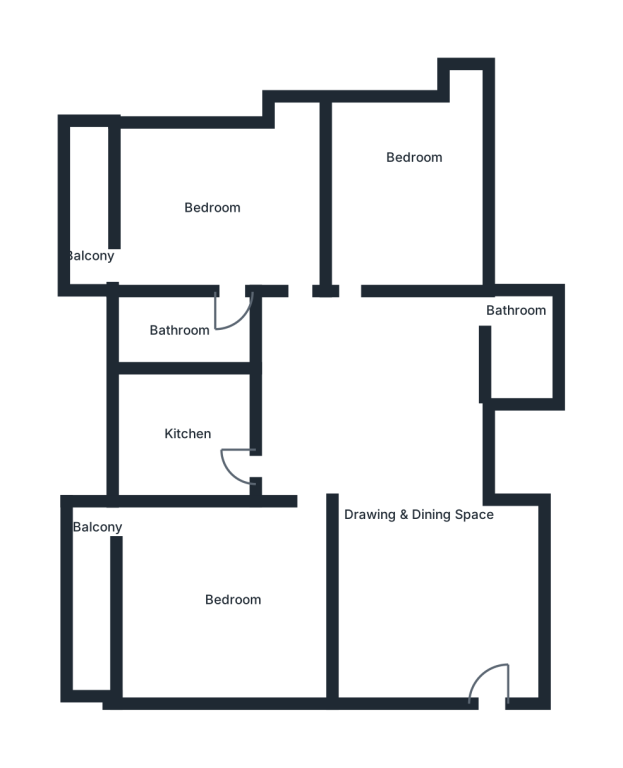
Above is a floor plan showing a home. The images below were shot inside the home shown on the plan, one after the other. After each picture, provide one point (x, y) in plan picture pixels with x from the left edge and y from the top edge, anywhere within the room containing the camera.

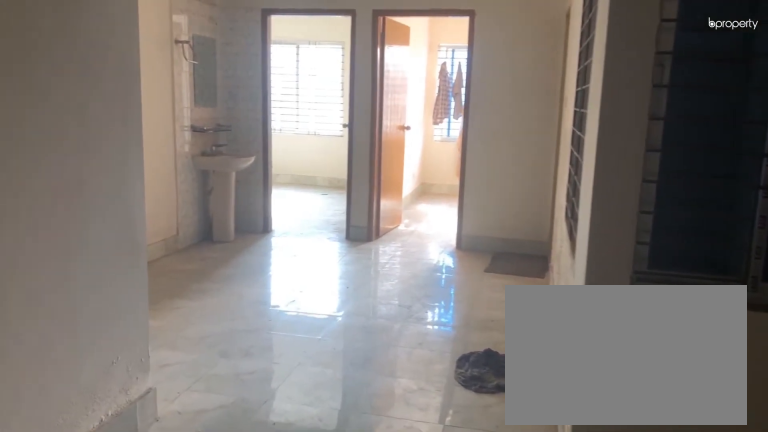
(413, 509)
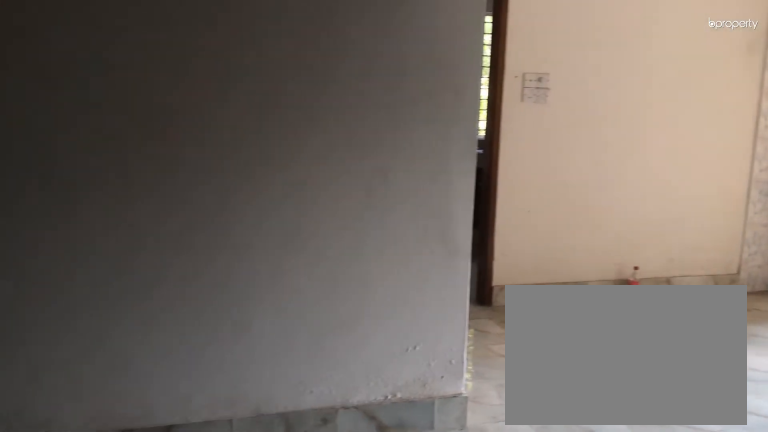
(413, 509)
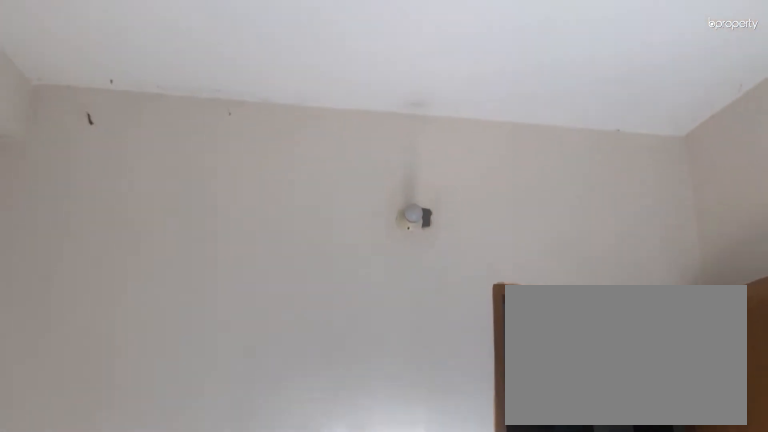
(398, 197)
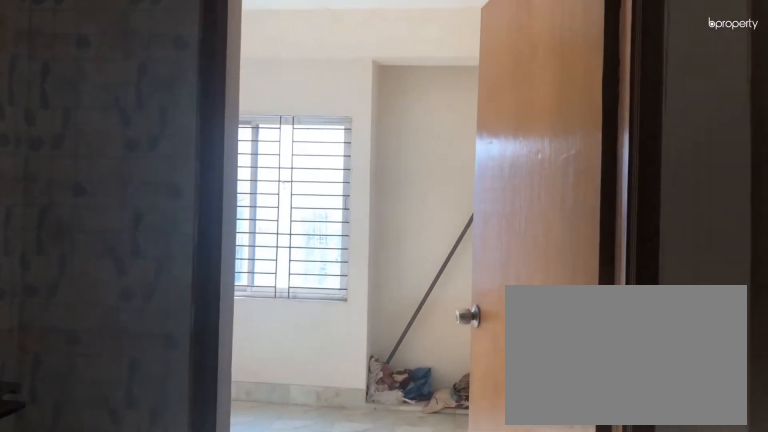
(301, 268)
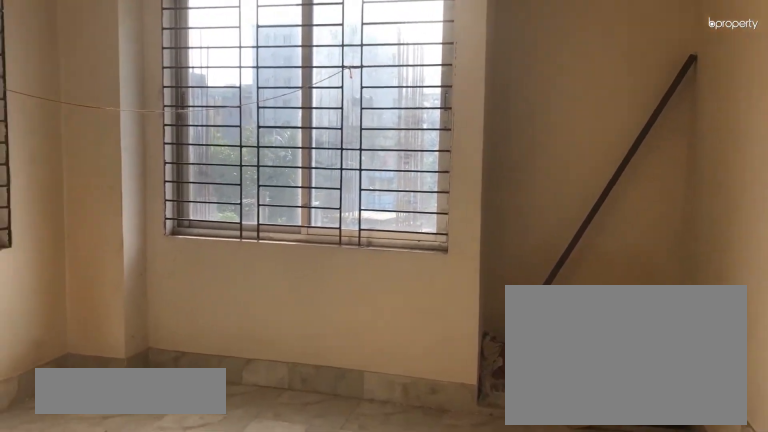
(203, 207)
